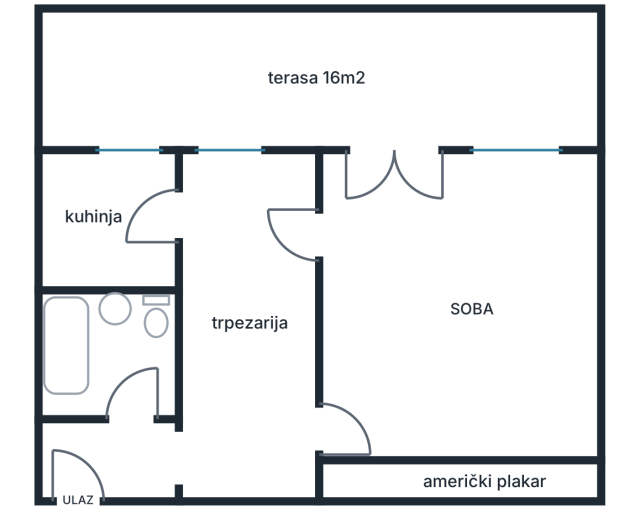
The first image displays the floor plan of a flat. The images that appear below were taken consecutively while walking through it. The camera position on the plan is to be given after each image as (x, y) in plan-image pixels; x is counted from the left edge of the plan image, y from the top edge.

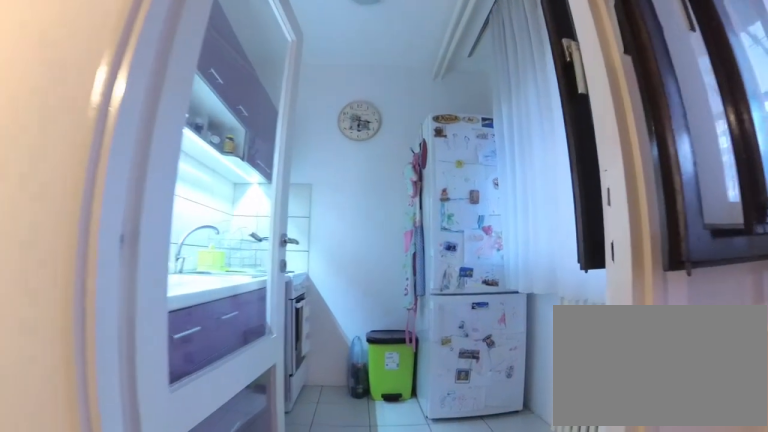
(255, 225)
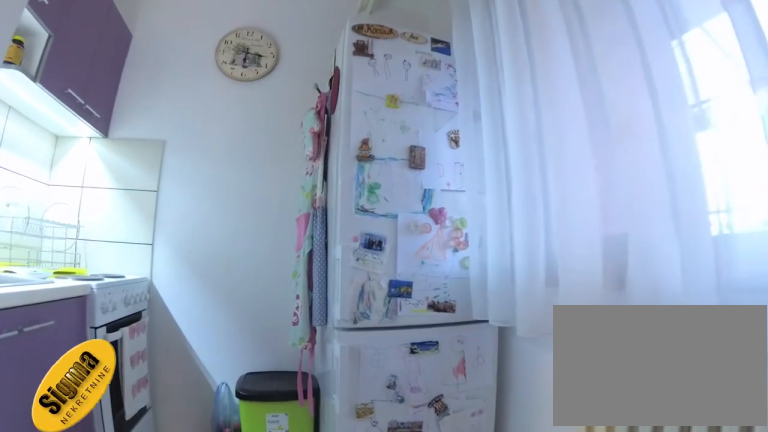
(180, 225)
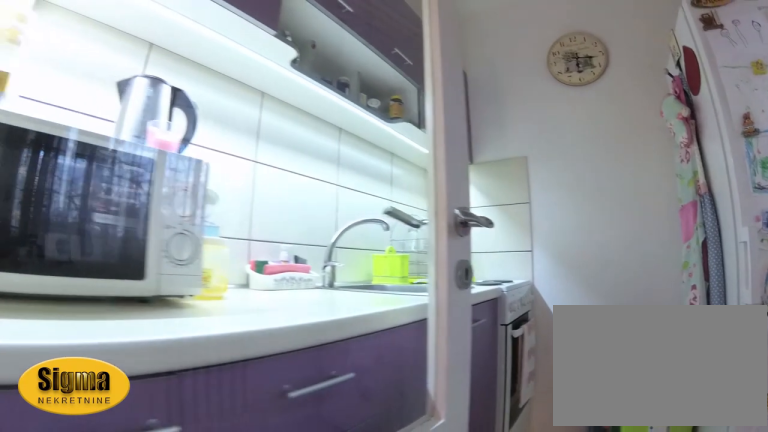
(172, 201)
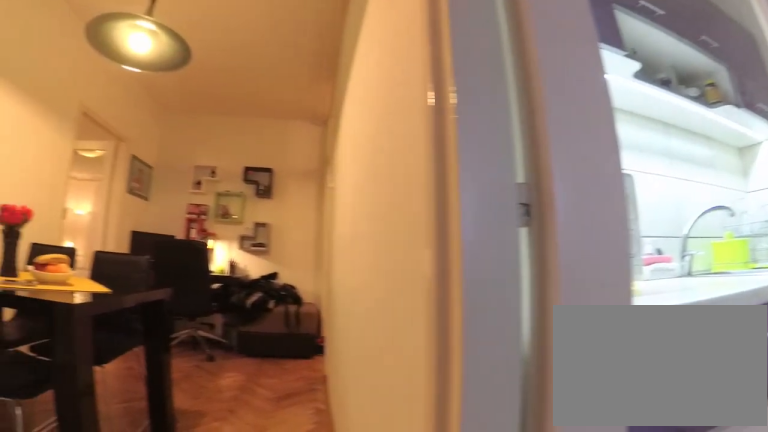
(188, 187)
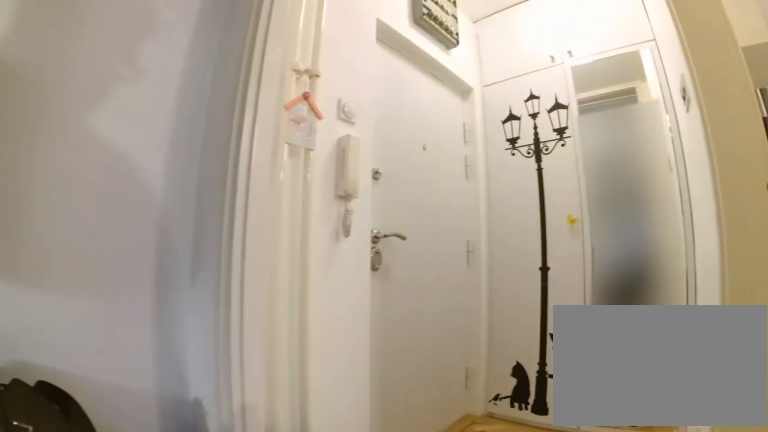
(220, 430)
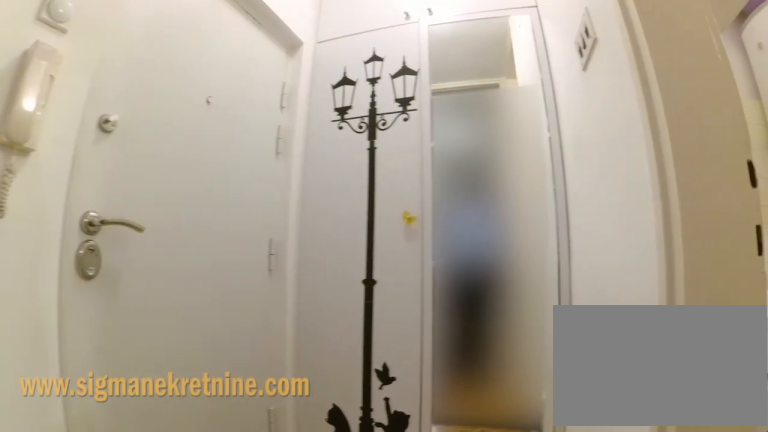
(194, 454)
